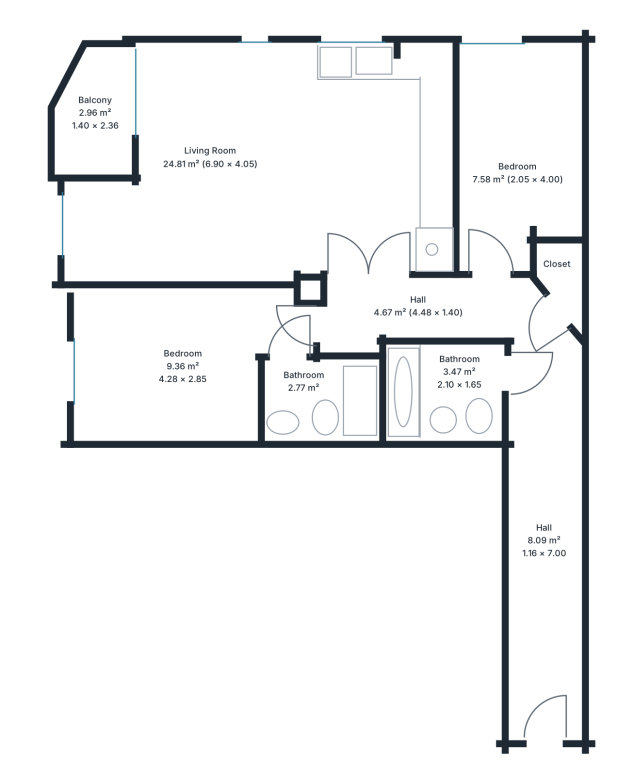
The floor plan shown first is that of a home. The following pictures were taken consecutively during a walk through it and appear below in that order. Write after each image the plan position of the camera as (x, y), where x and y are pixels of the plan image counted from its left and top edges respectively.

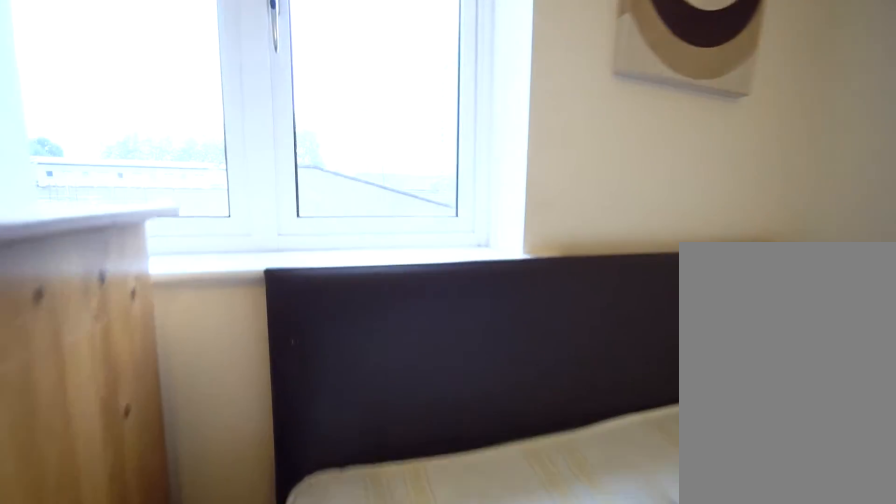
(497, 101)
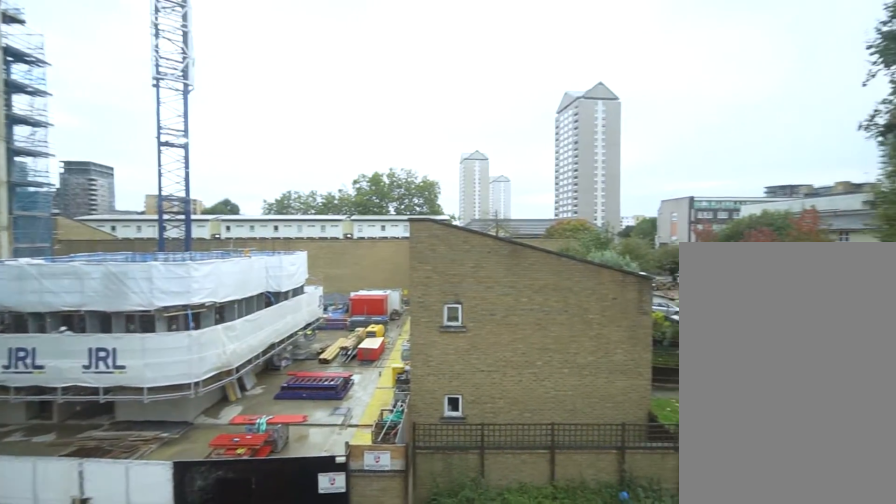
(497, 65)
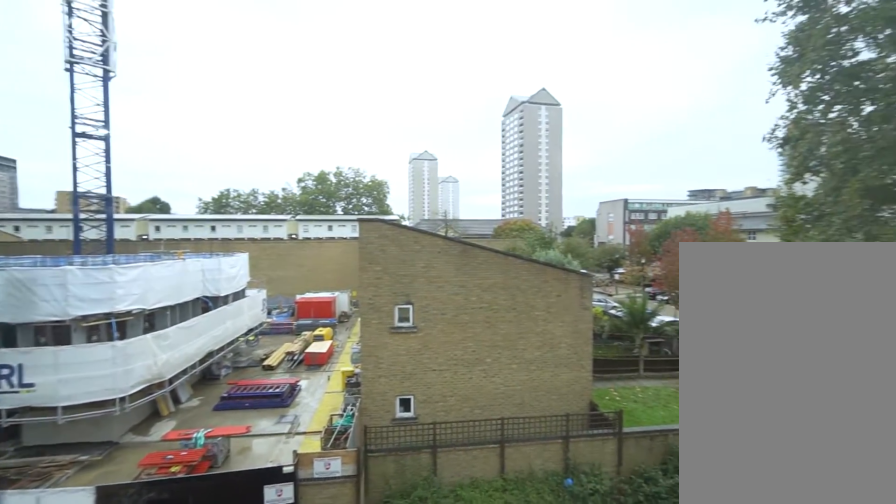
(497, 67)
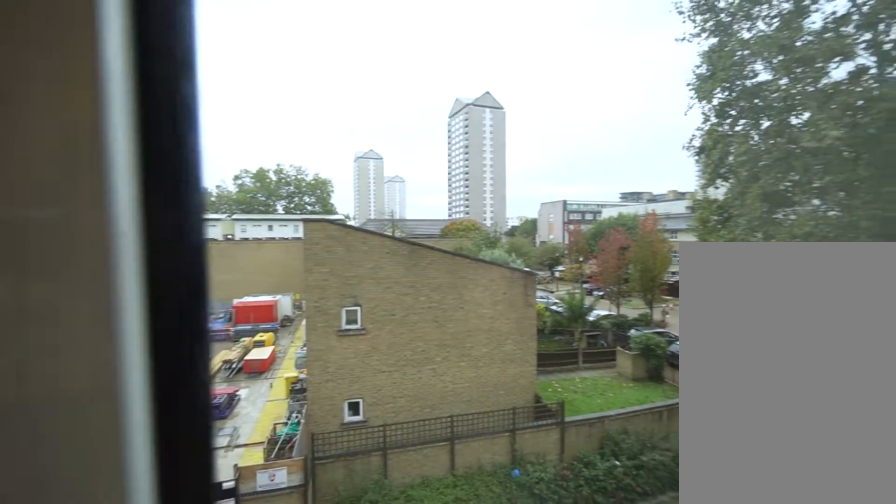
(497, 70)
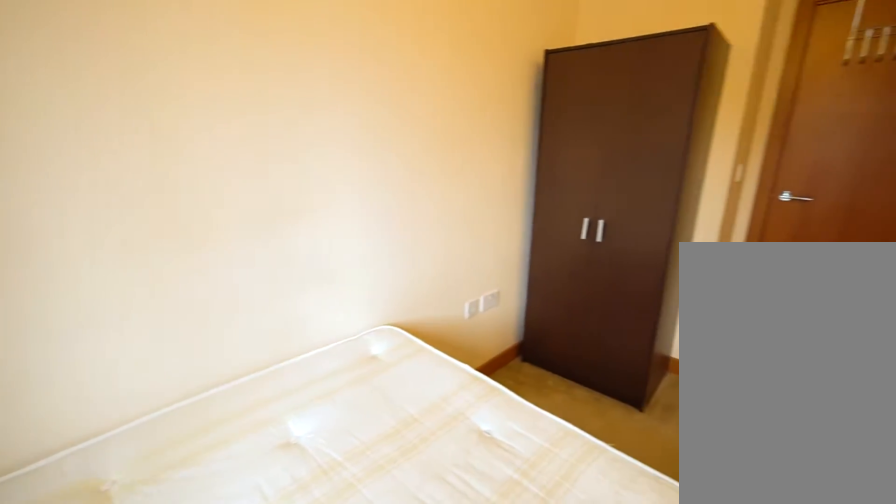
(497, 84)
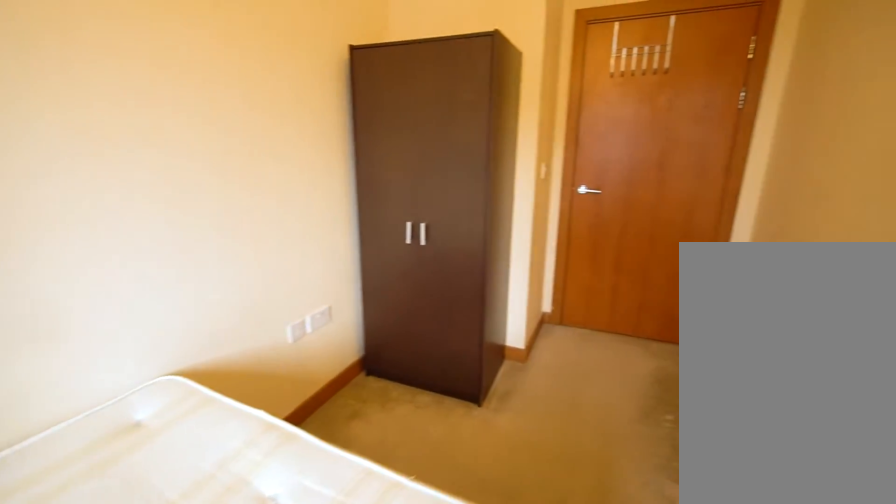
(497, 84)
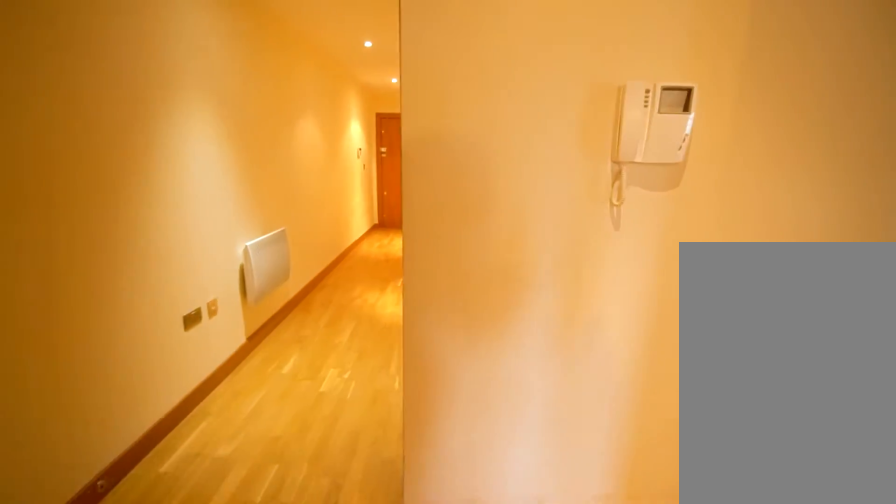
(497, 273)
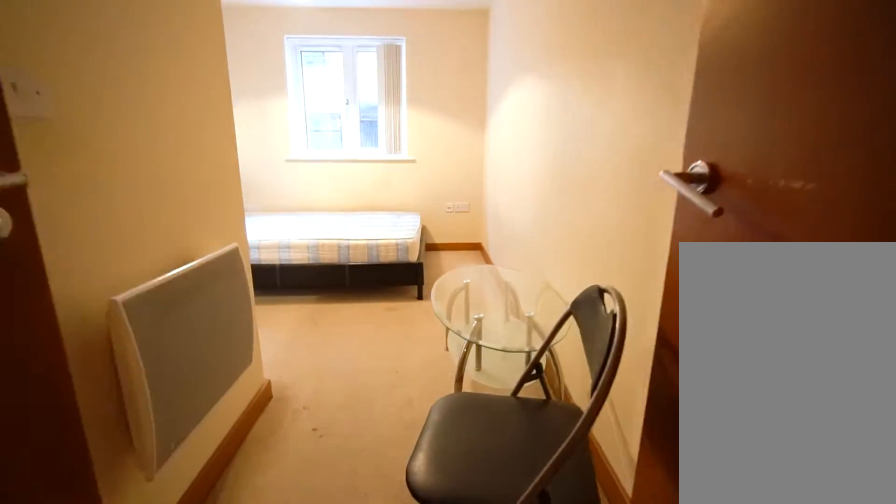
(319, 320)
